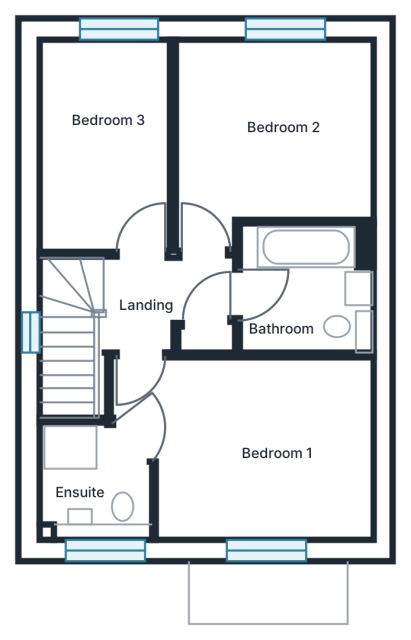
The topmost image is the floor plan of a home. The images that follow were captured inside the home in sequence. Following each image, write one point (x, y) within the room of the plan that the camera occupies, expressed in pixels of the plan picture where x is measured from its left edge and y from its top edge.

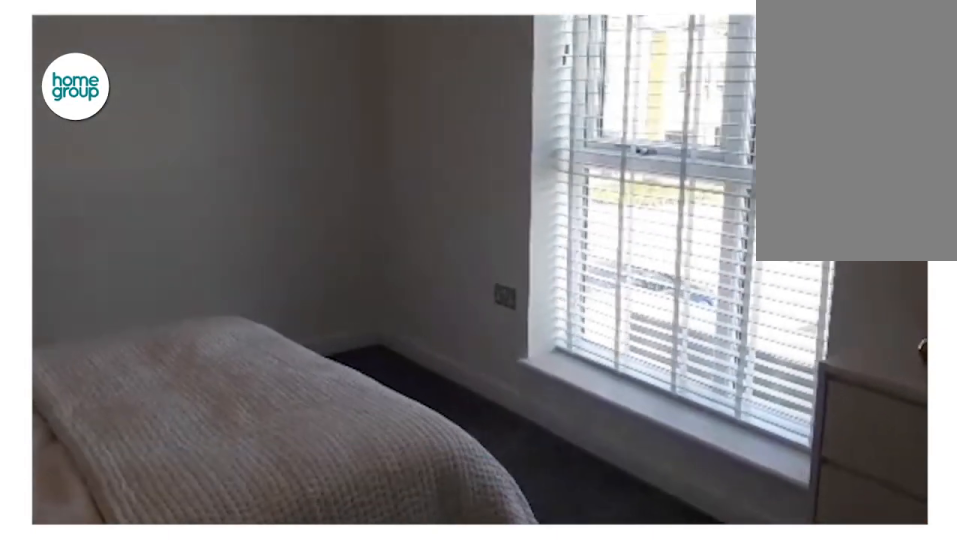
(248, 452)
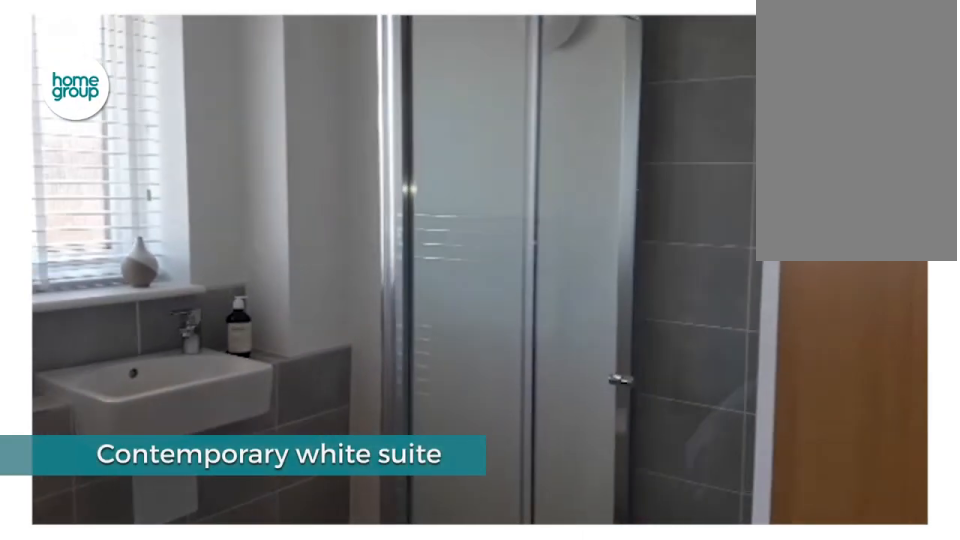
(95, 483)
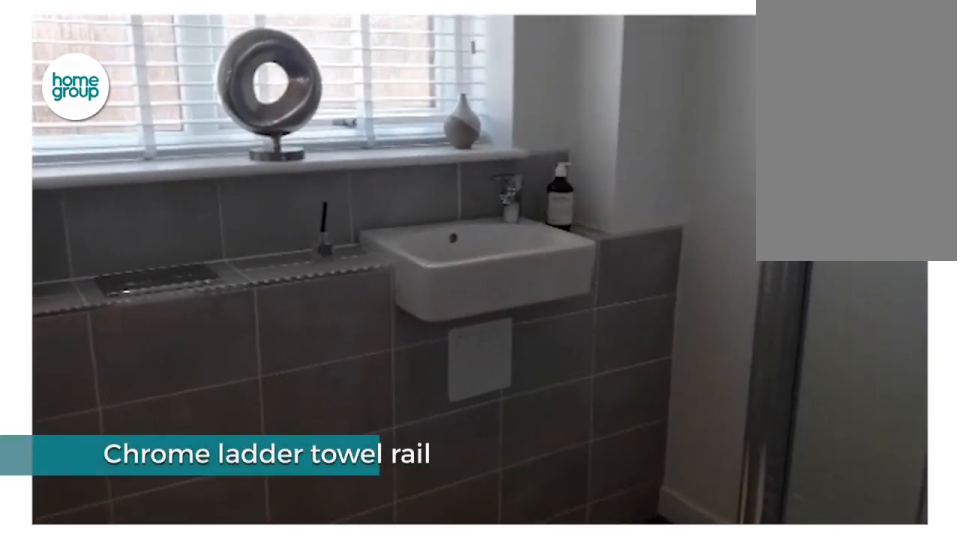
(95, 483)
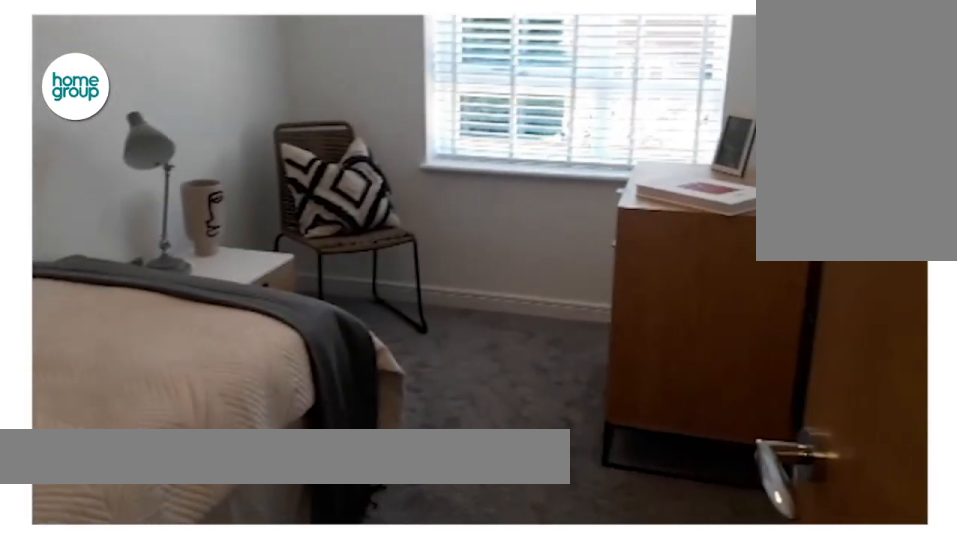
(106, 147)
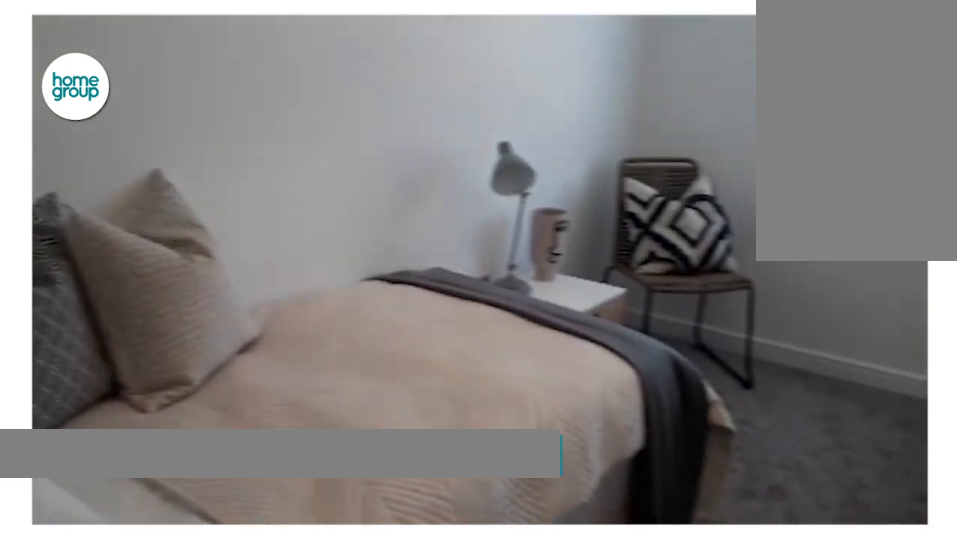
(106, 147)
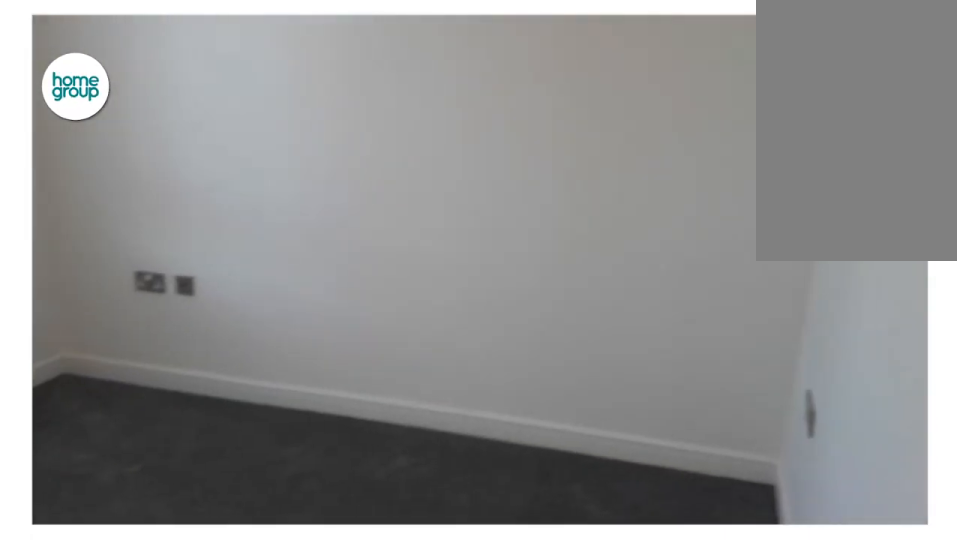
(271, 137)
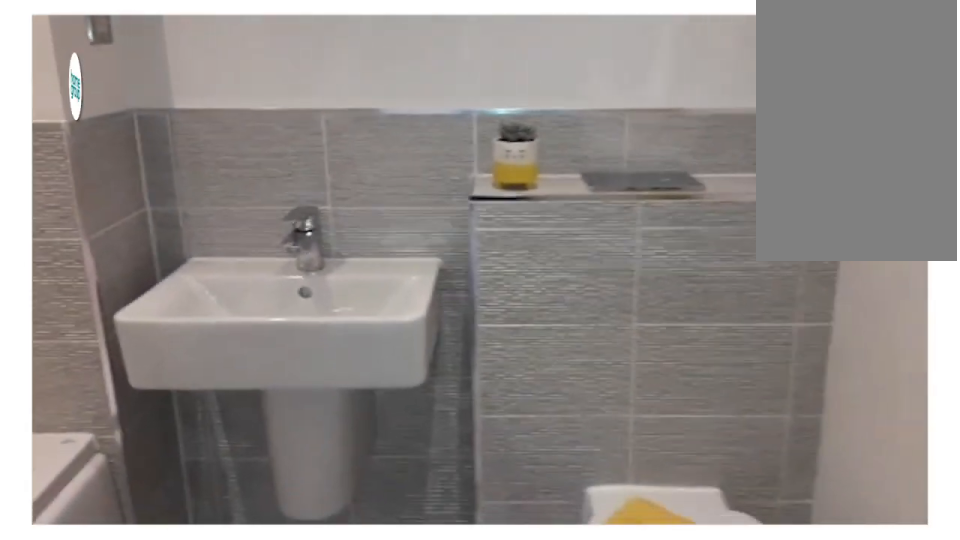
(302, 291)
